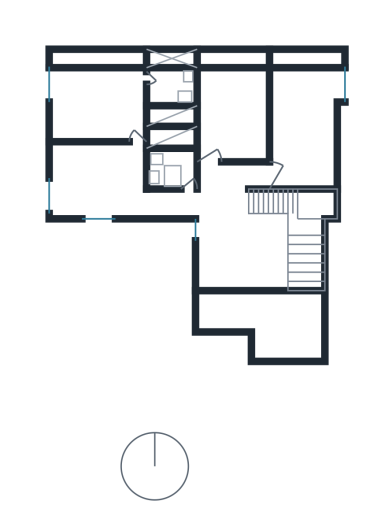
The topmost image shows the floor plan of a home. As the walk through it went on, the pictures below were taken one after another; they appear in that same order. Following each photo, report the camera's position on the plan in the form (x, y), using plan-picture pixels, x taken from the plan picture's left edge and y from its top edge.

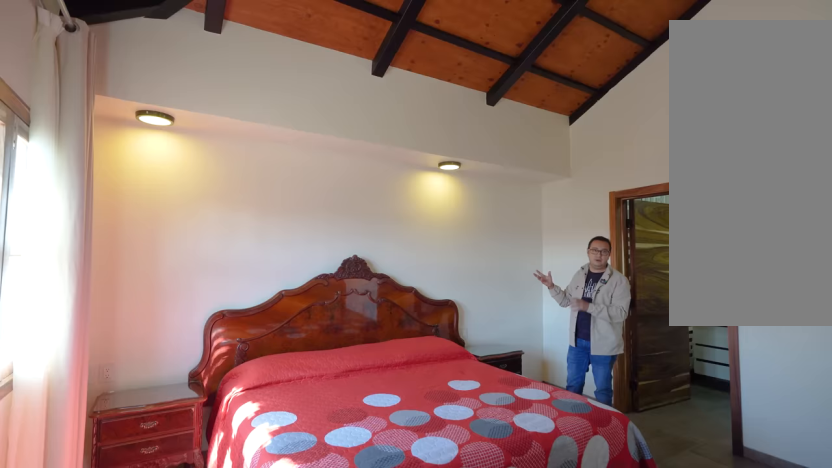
(136, 120)
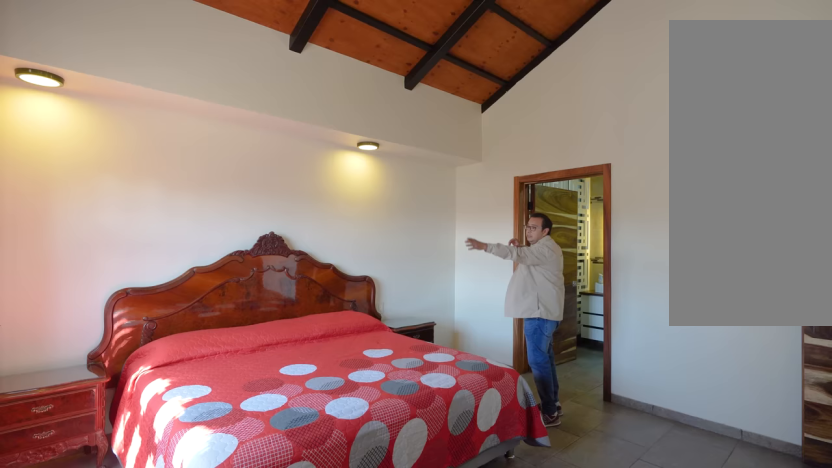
(100, 125)
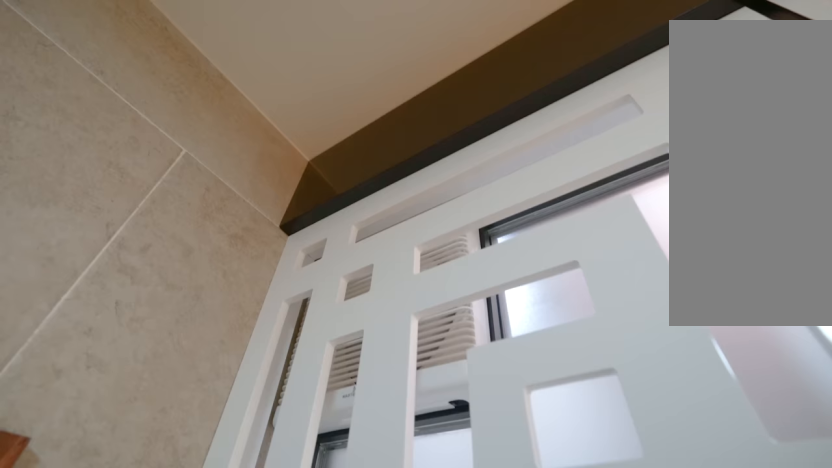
(172, 83)
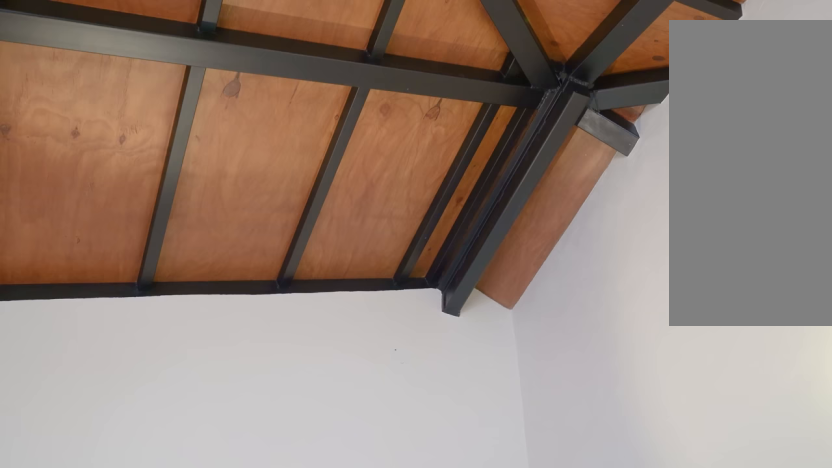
(128, 94)
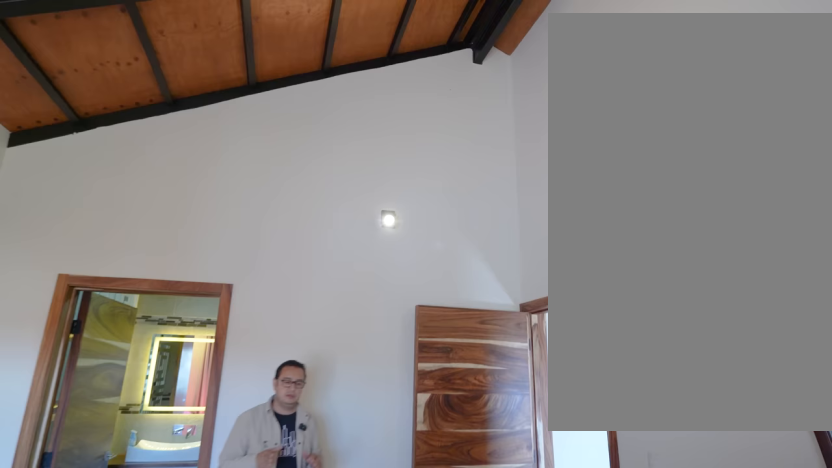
(128, 95)
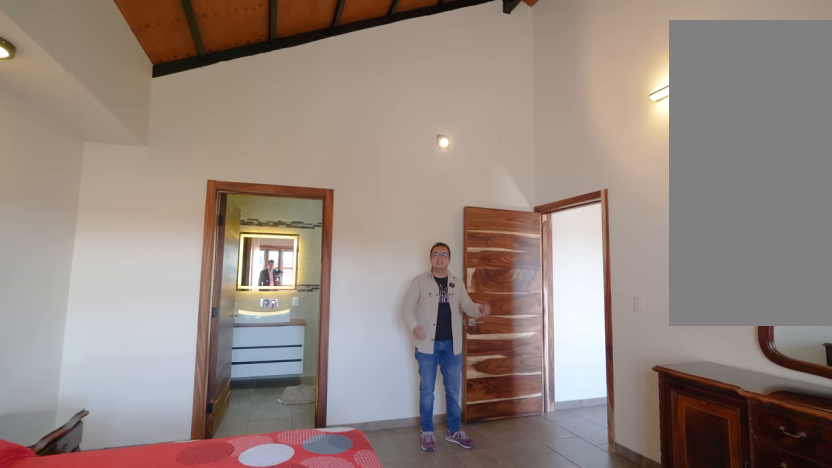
(66, 117)
